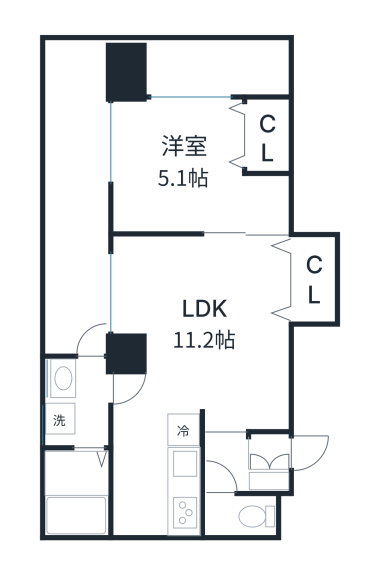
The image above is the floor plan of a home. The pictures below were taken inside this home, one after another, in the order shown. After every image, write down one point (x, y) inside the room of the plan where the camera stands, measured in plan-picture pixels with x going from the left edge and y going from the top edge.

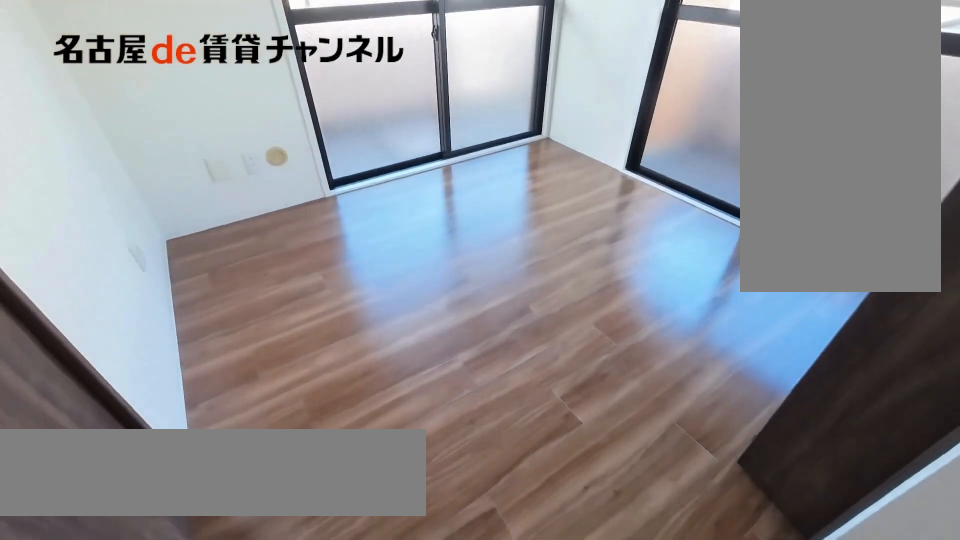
(201, 166)
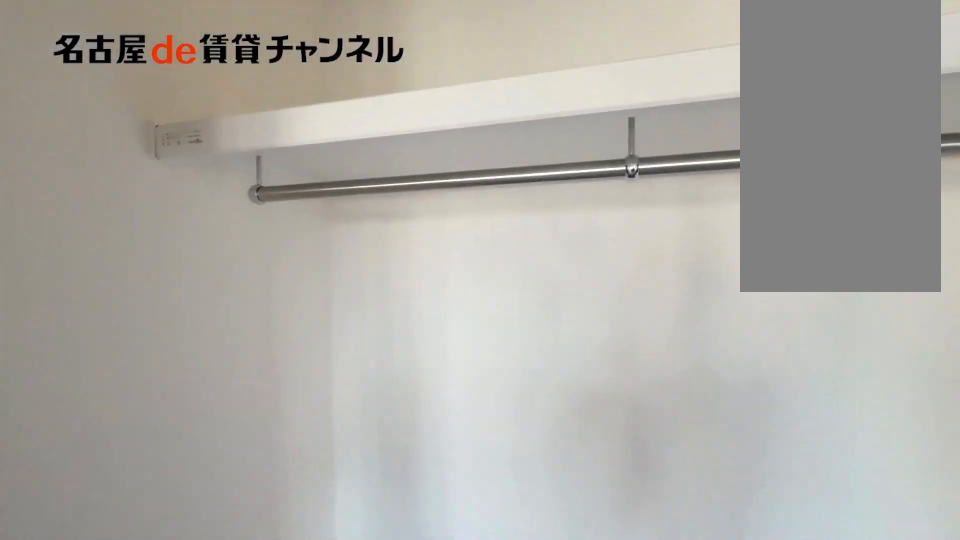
(268, 136)
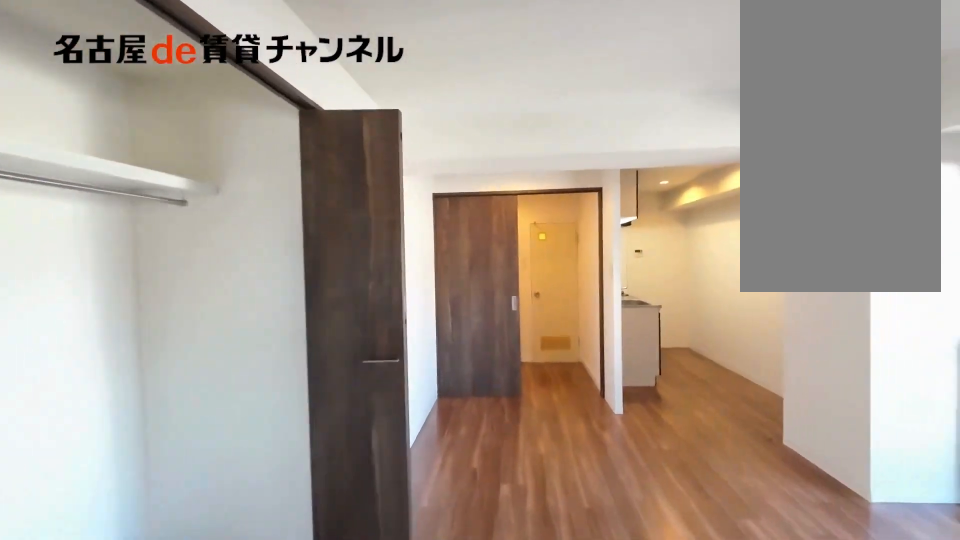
(200, 357)
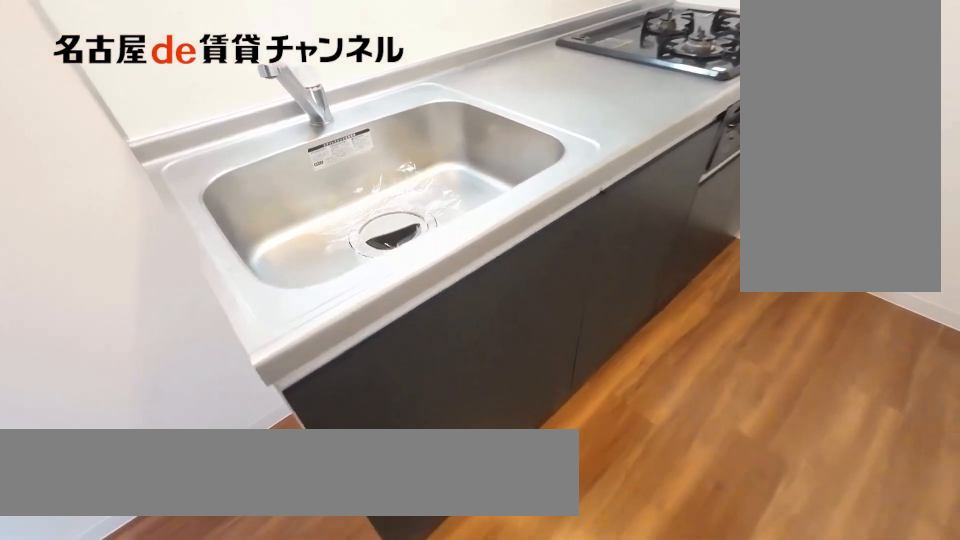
(185, 471)
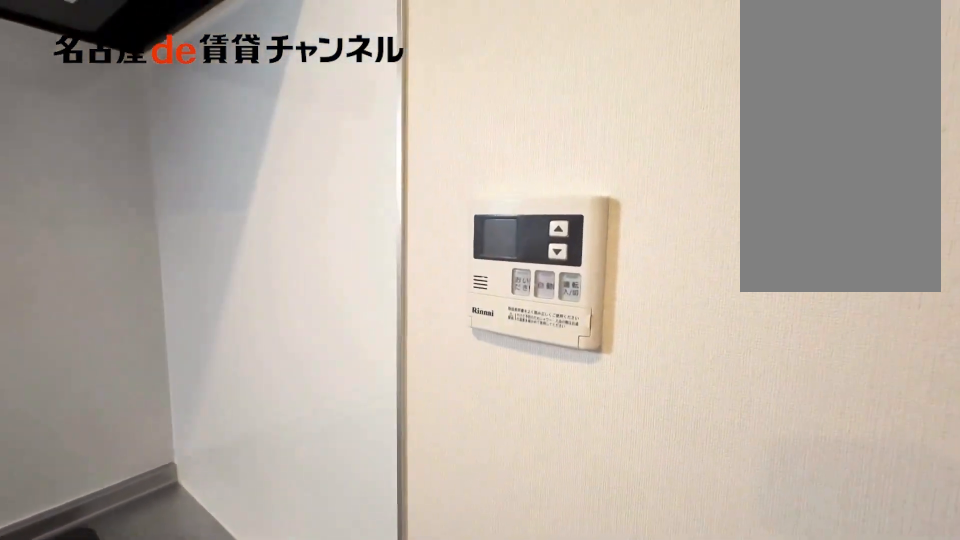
(185, 471)
